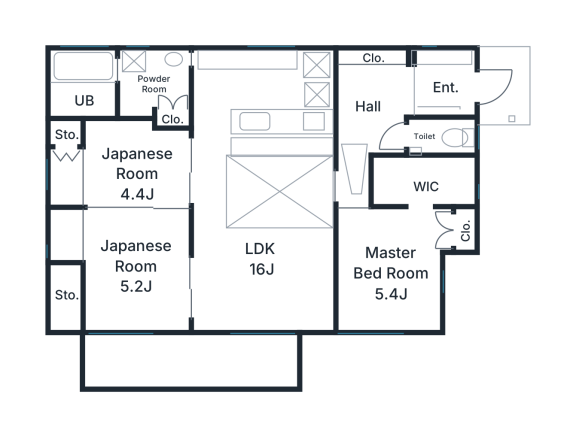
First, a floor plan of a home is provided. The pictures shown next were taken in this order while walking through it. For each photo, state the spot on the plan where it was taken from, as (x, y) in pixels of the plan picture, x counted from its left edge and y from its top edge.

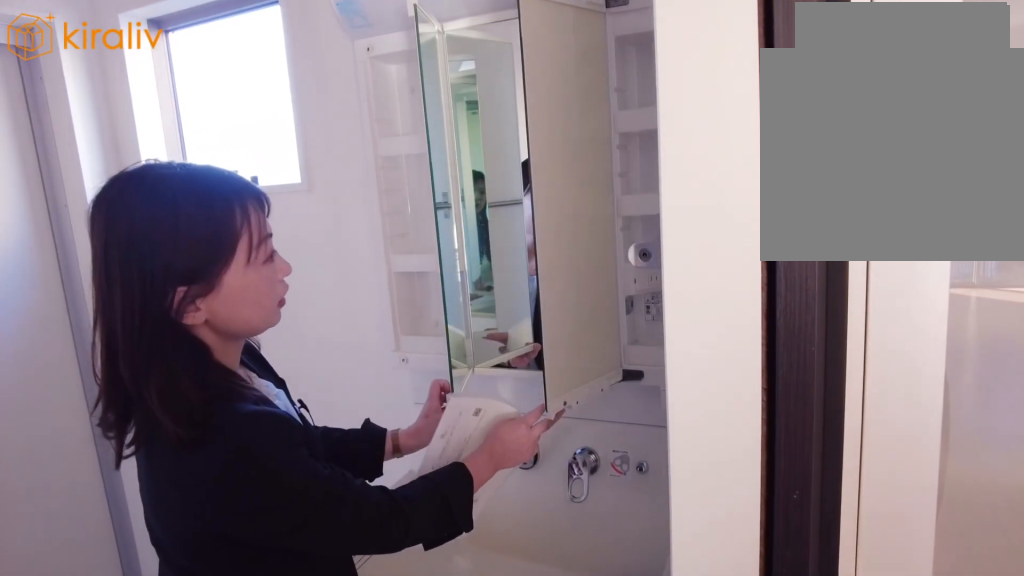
(144, 102)
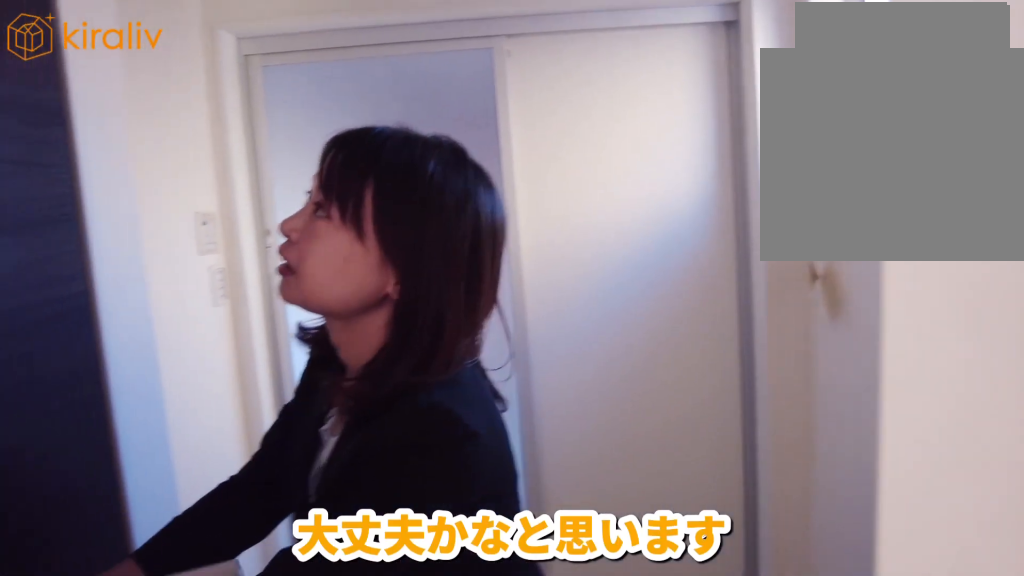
(132, 102)
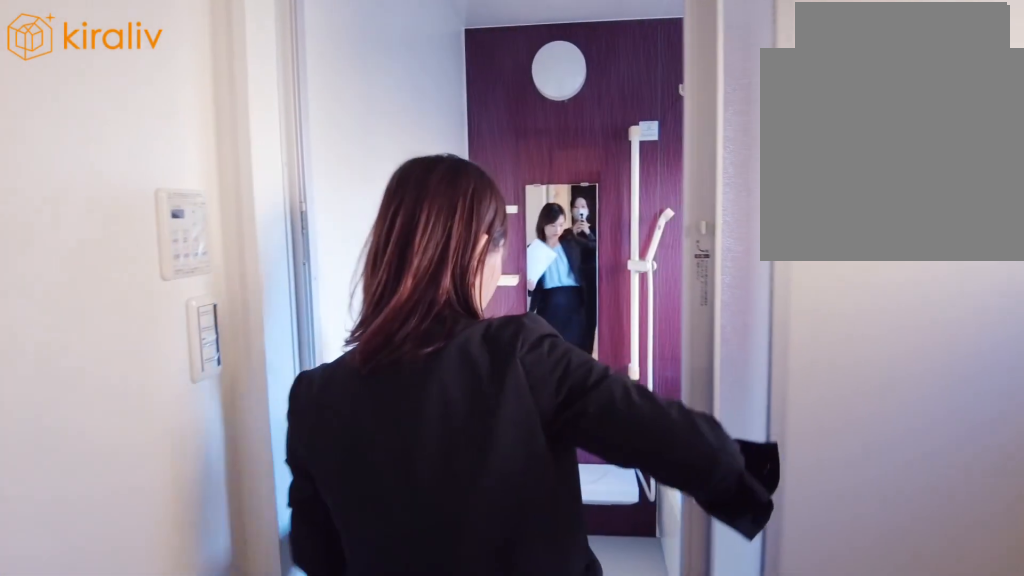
(91, 102)
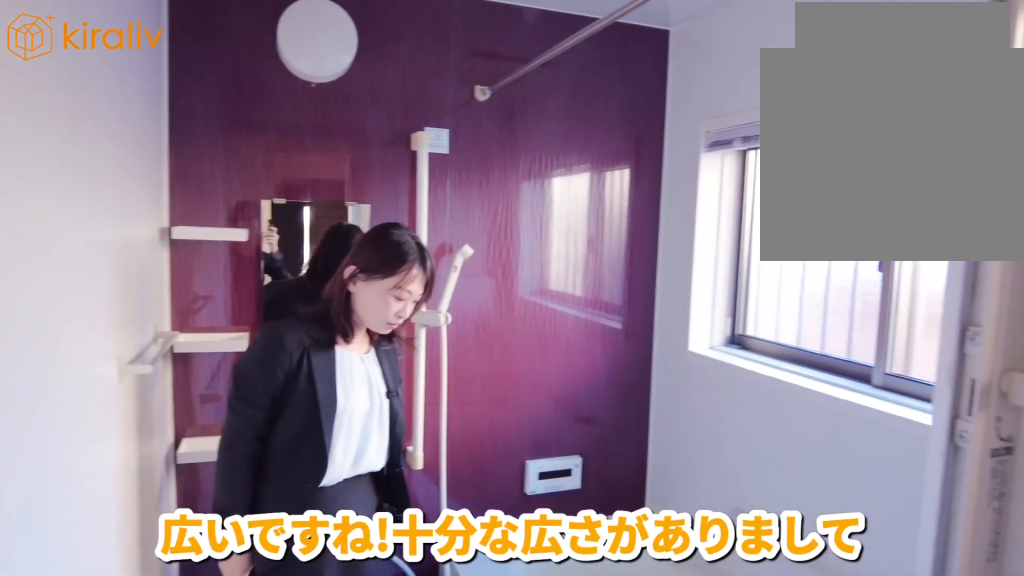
(87, 102)
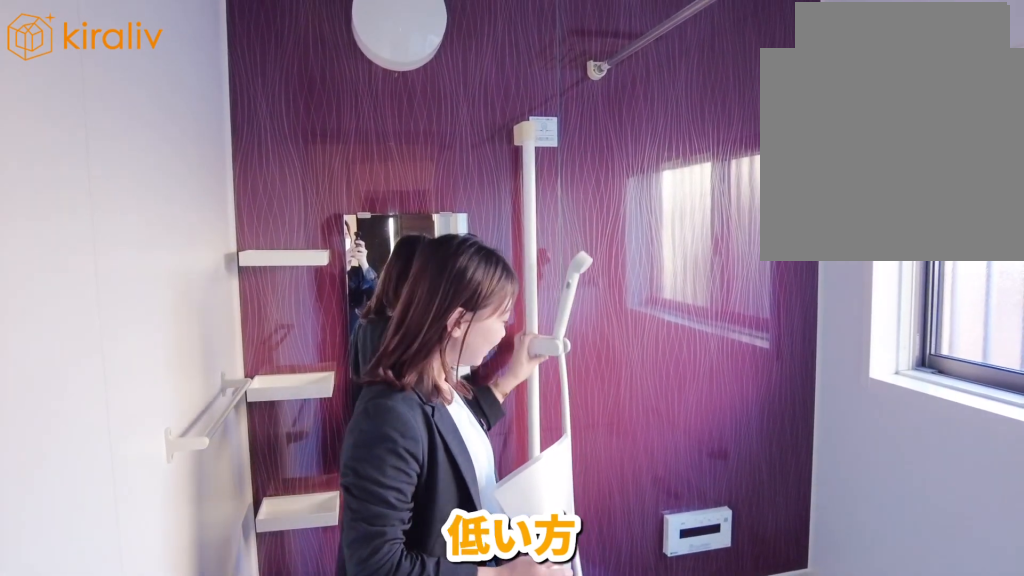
(88, 102)
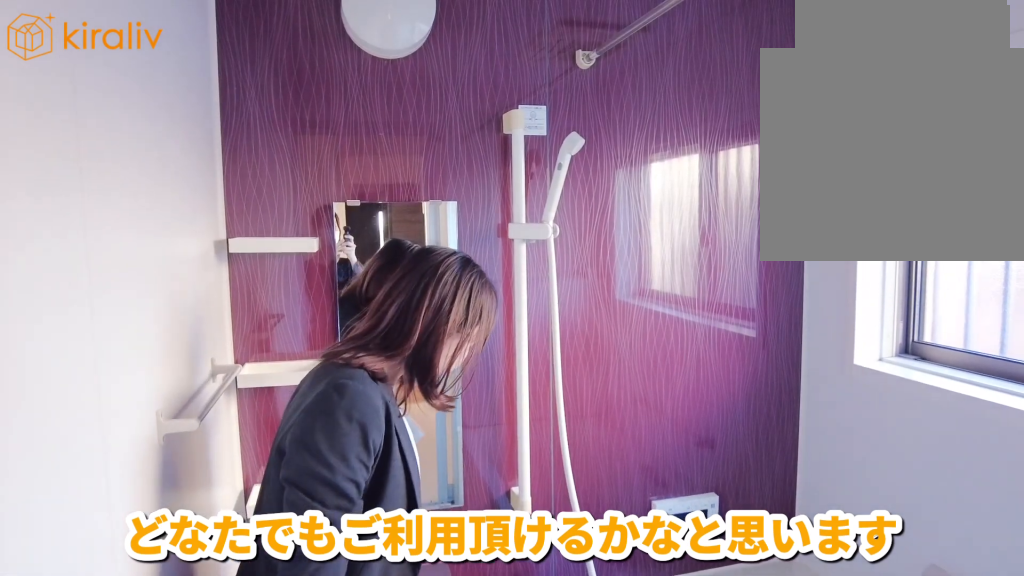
(88, 102)
